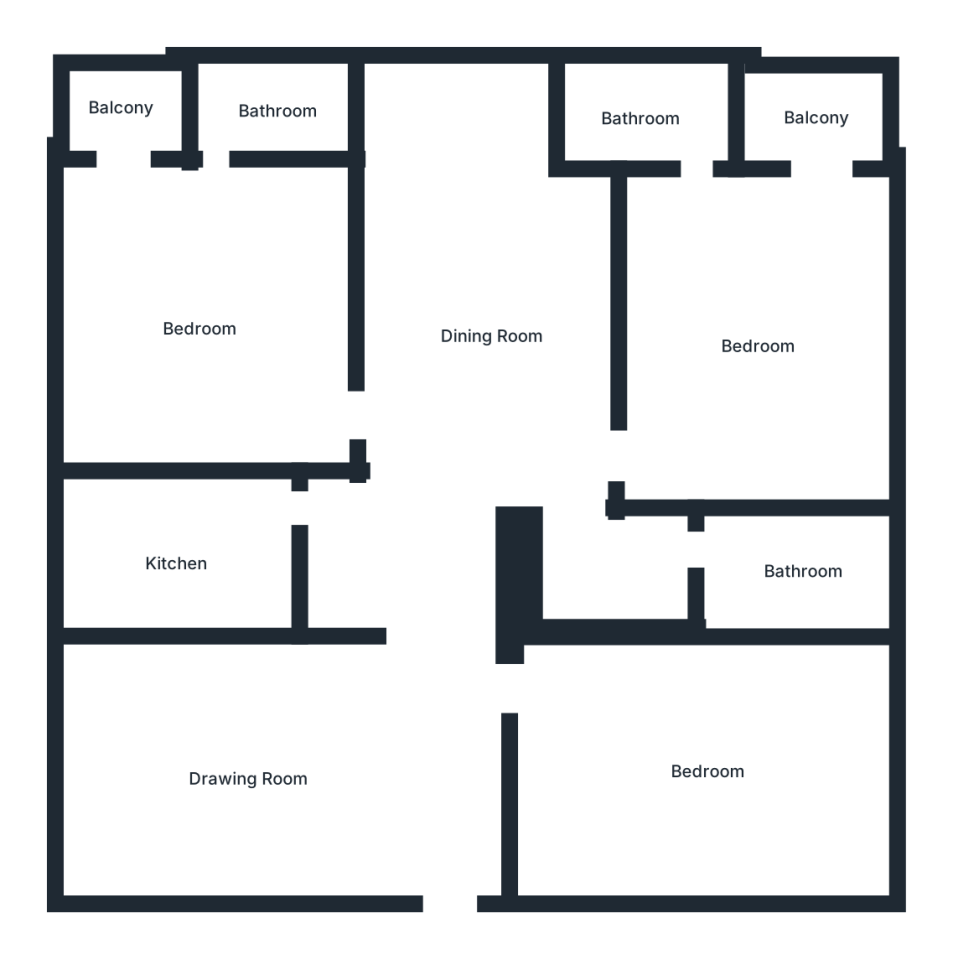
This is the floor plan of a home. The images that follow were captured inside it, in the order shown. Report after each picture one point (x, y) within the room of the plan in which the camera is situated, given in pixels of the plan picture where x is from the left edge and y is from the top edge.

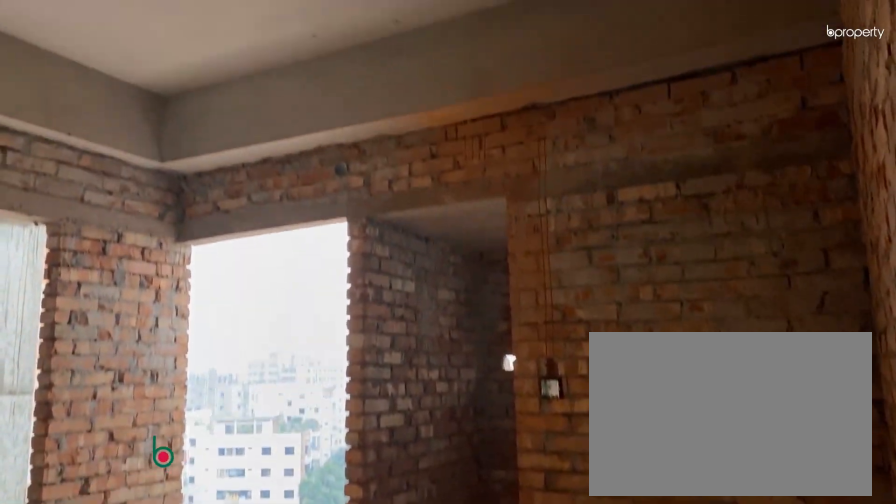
(200, 332)
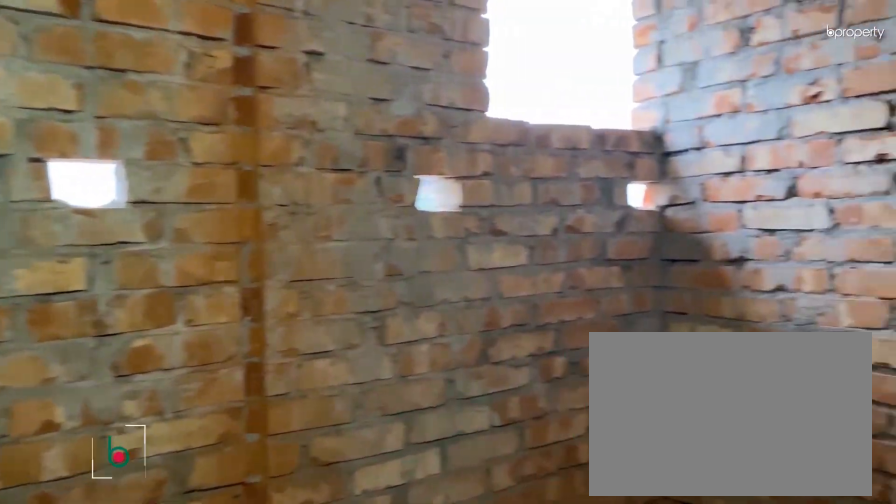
(276, 113)
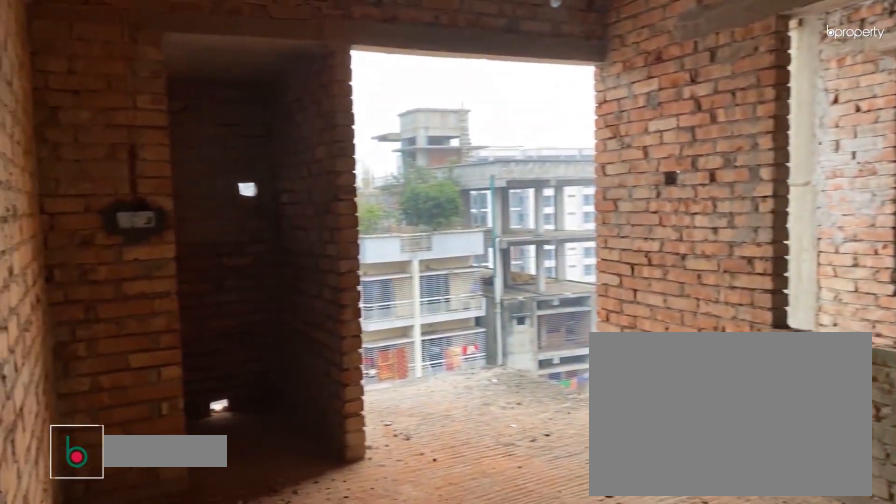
(757, 351)
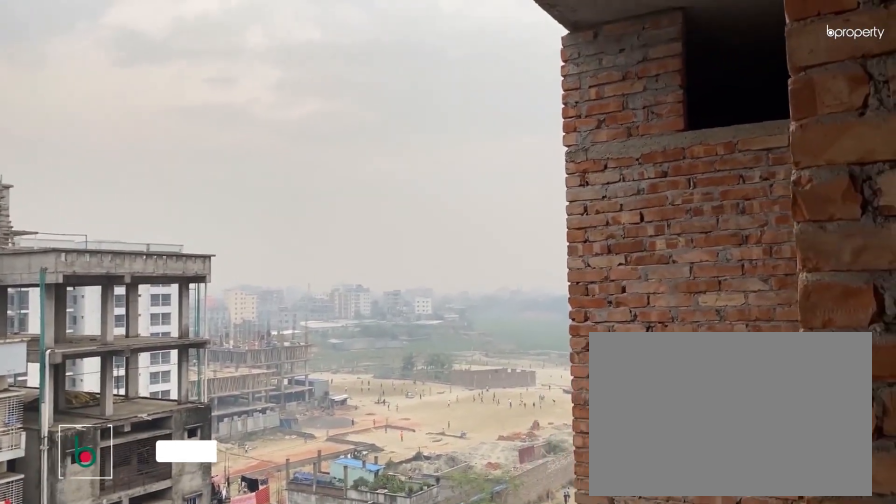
(816, 115)
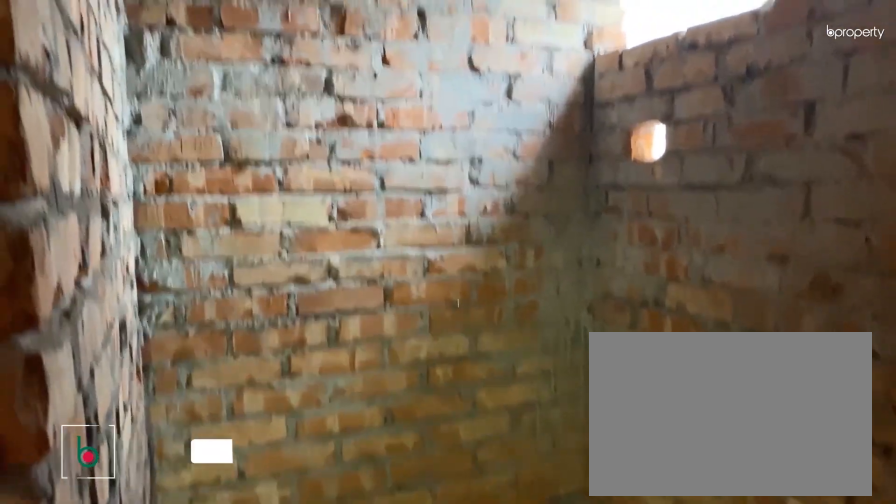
(643, 118)
